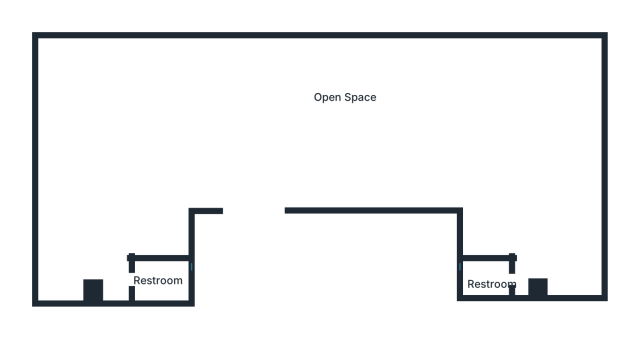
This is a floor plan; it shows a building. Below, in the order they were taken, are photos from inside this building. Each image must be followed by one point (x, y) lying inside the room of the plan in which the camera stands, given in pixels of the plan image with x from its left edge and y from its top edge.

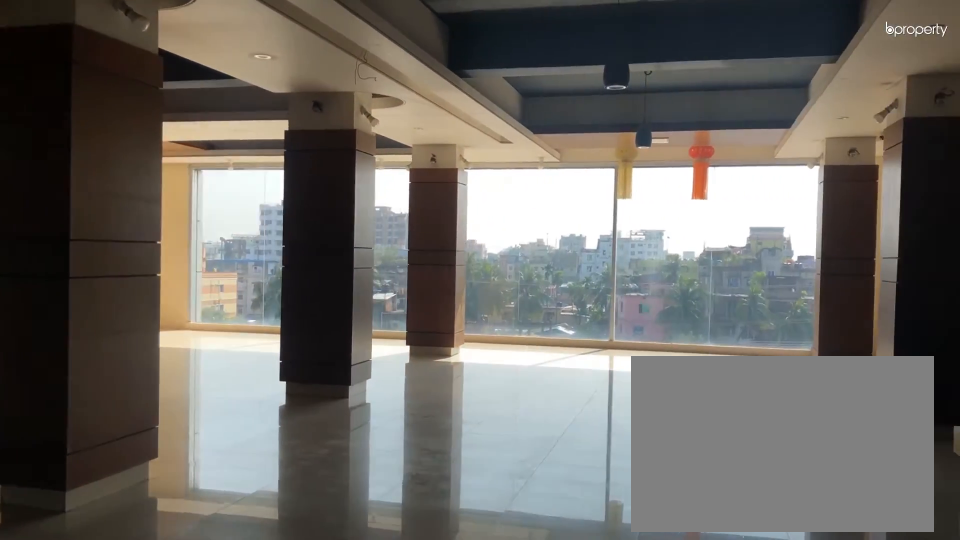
(339, 109)
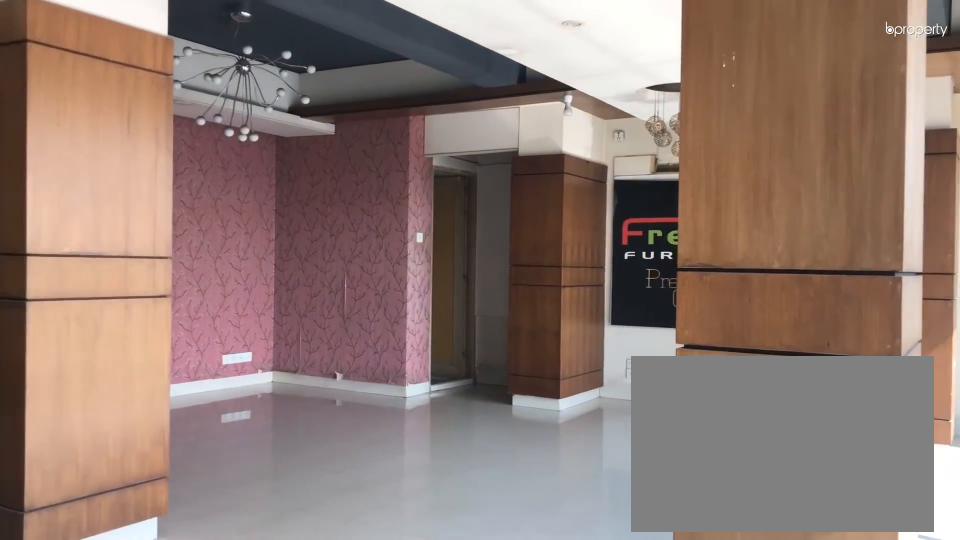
(339, 109)
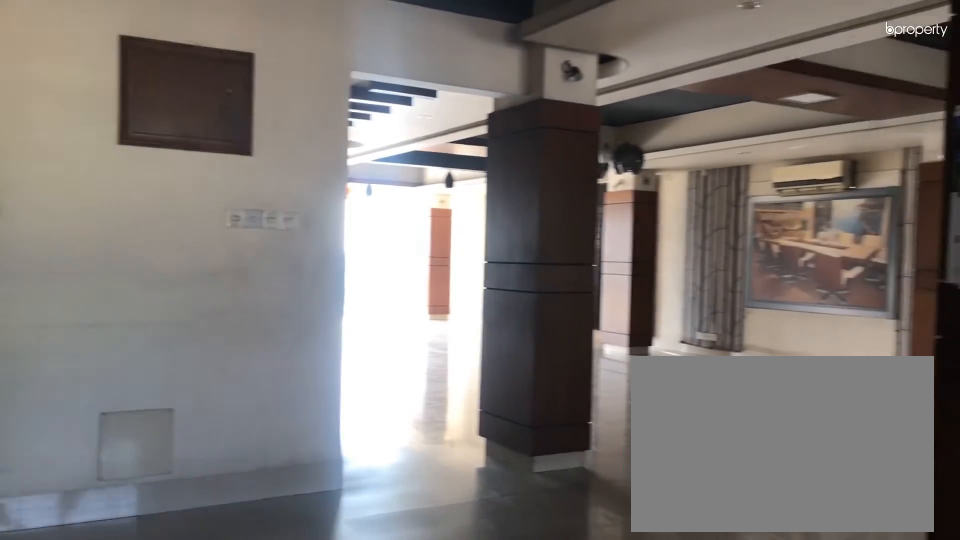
(339, 109)
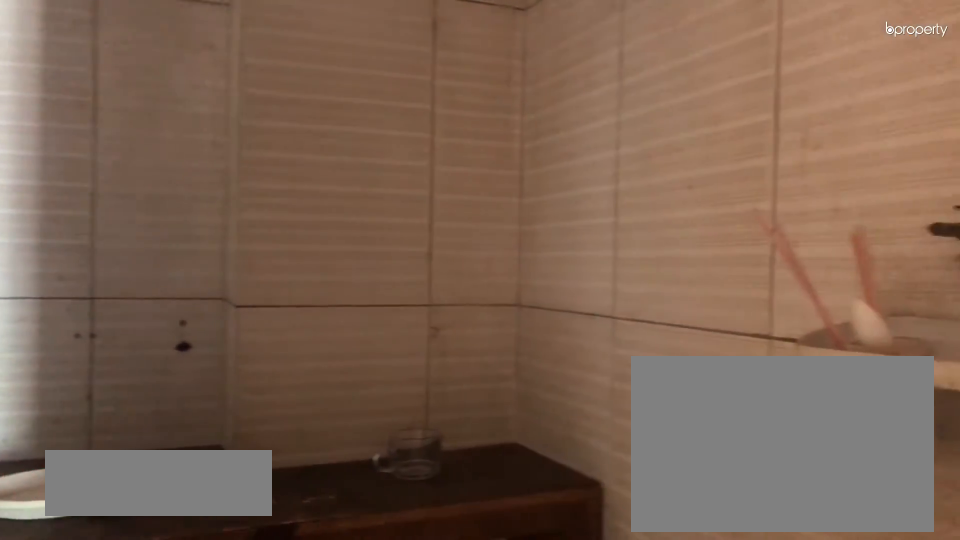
(161, 282)
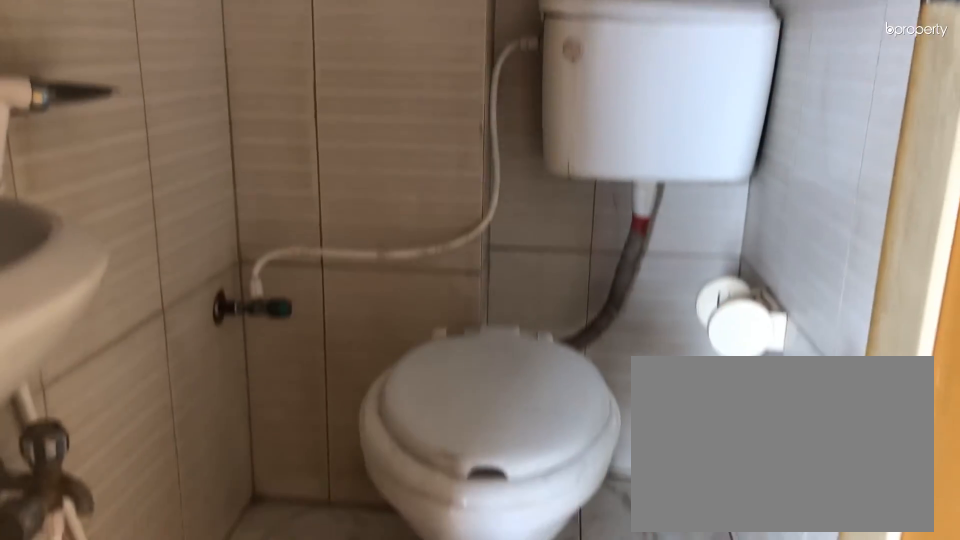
(492, 282)
